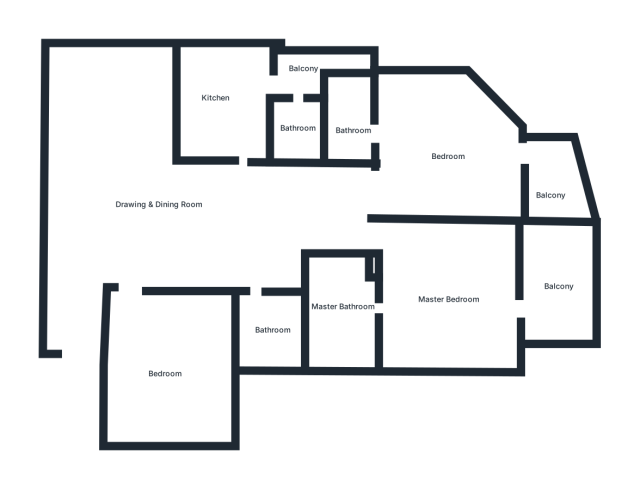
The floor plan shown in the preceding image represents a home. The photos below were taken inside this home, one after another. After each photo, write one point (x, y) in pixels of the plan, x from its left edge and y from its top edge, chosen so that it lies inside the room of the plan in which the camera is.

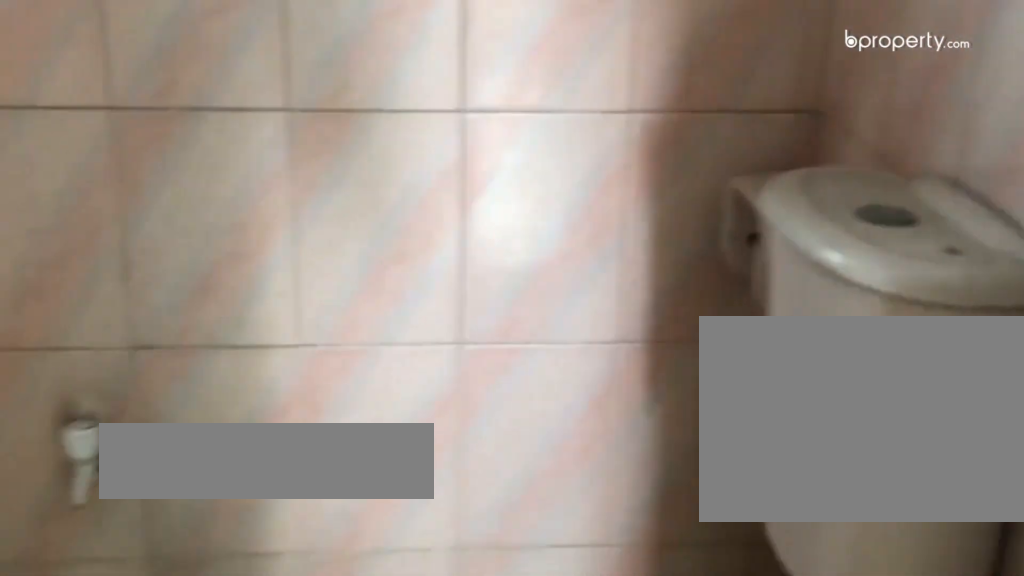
(271, 322)
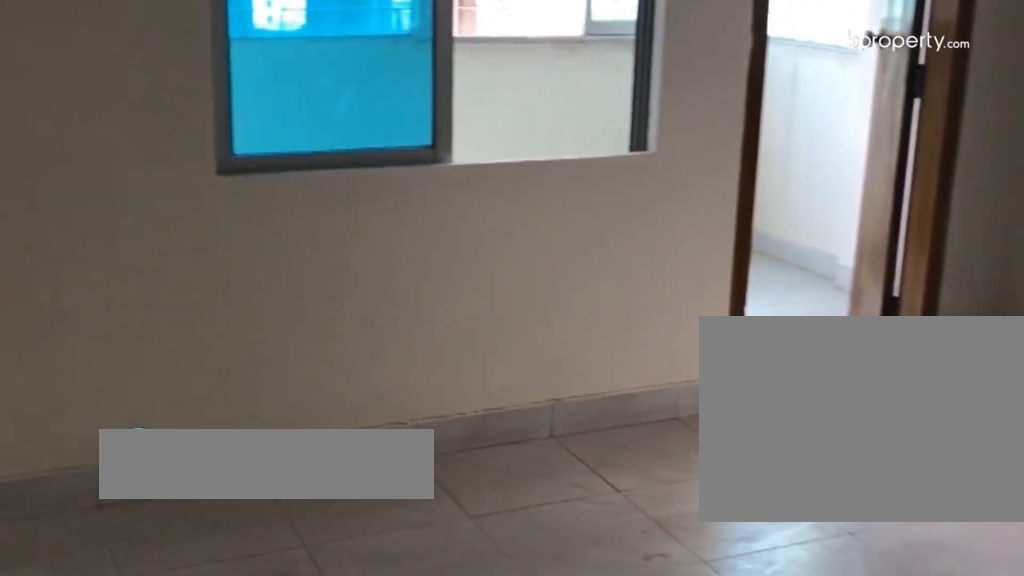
(436, 258)
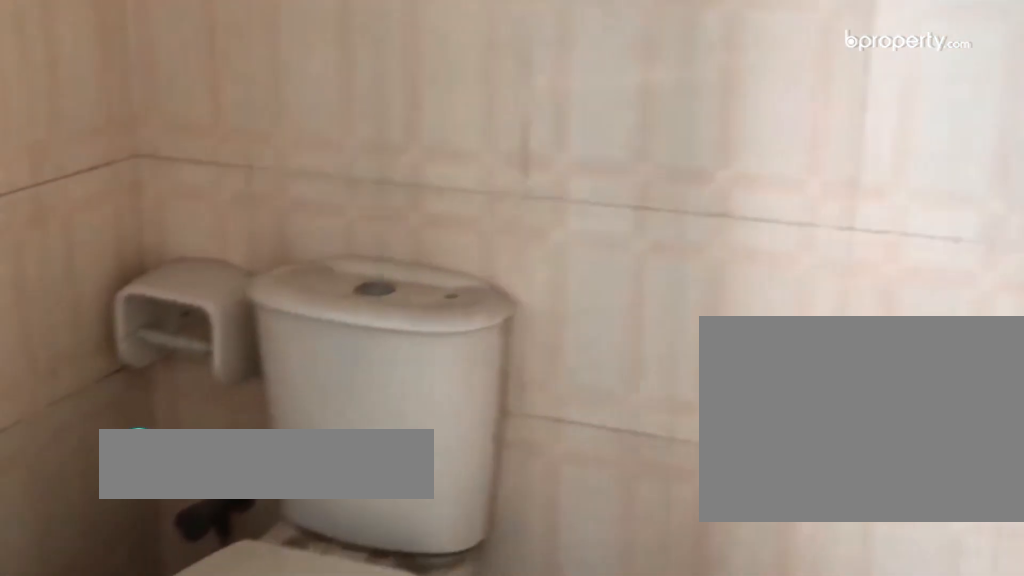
(342, 308)
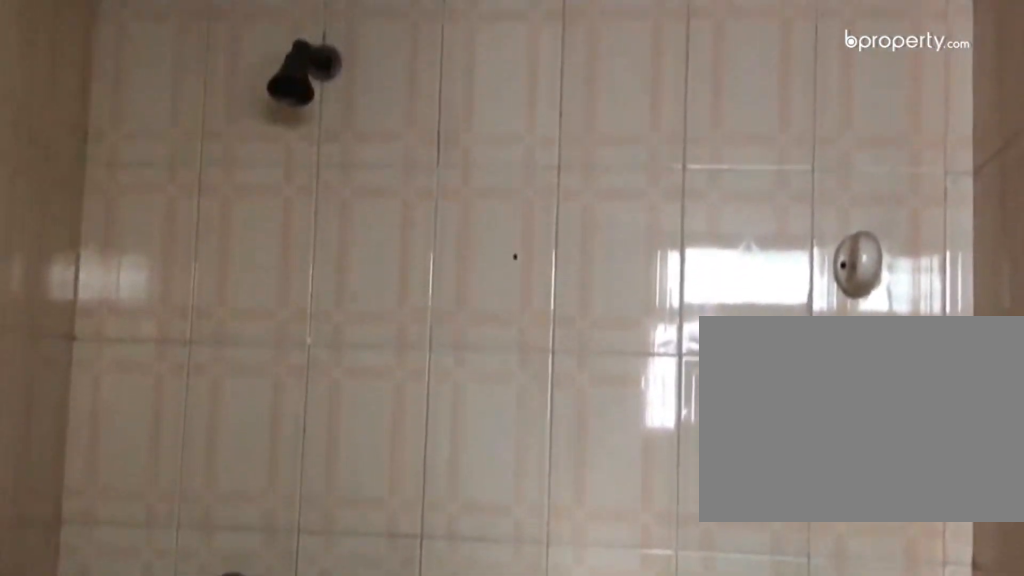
(342, 308)
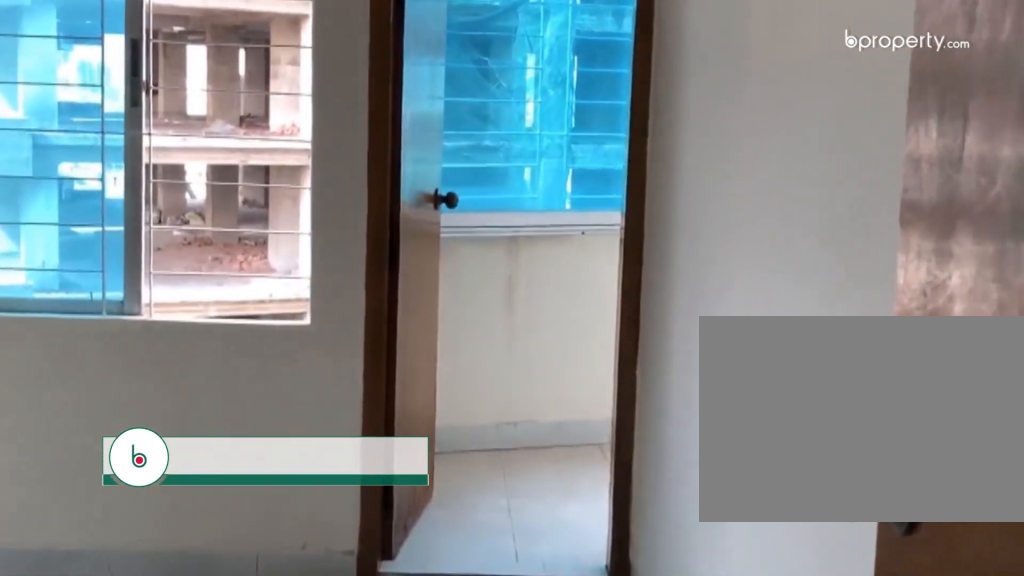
(443, 141)
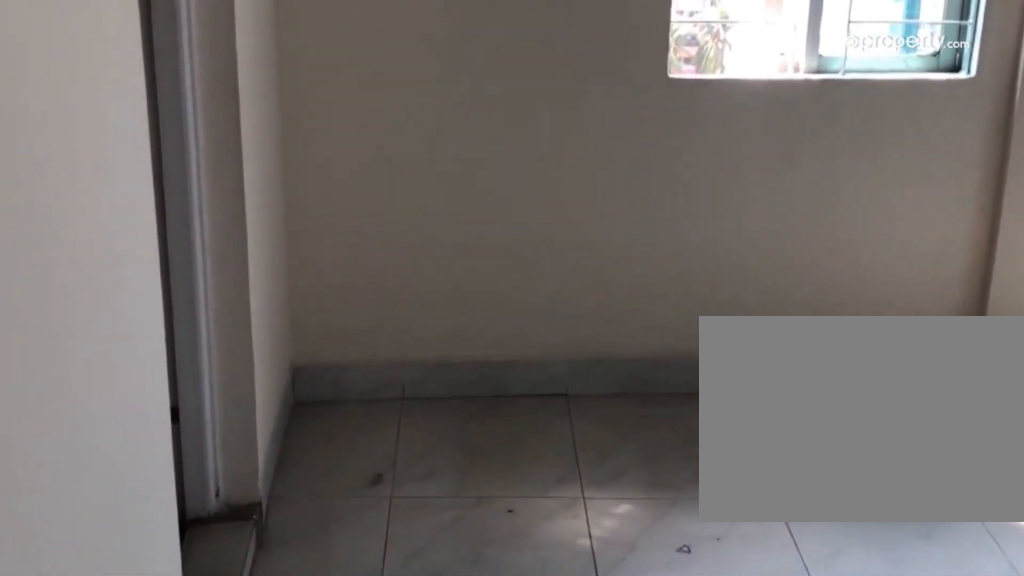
(443, 141)
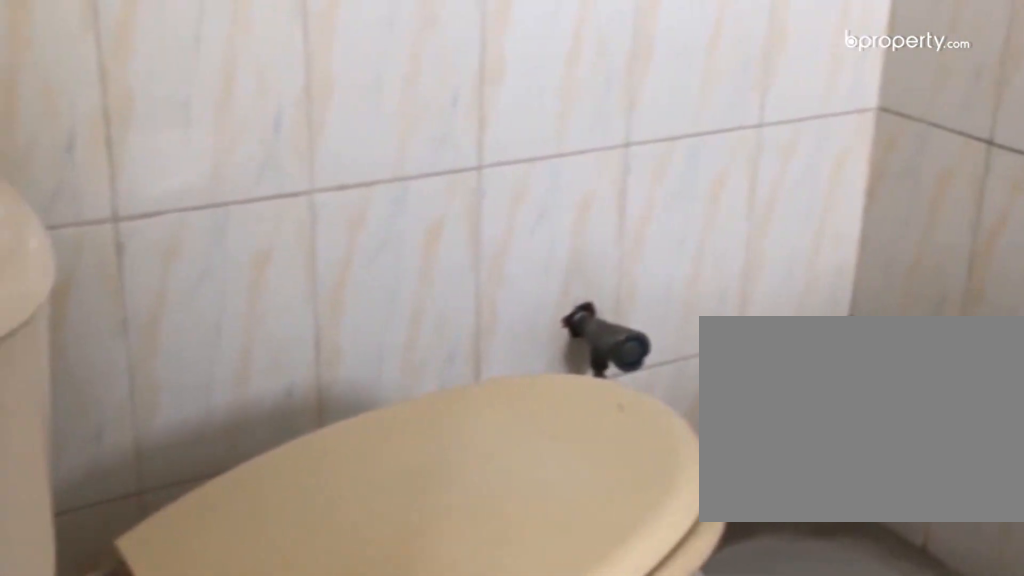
(352, 126)
